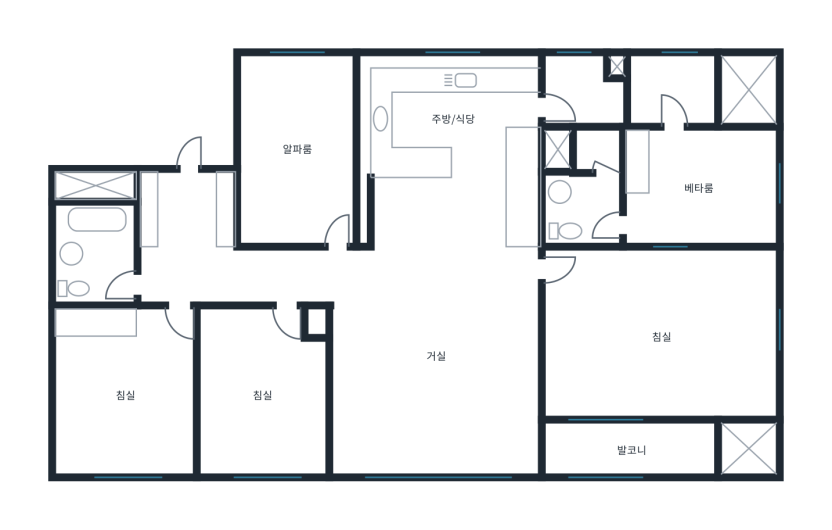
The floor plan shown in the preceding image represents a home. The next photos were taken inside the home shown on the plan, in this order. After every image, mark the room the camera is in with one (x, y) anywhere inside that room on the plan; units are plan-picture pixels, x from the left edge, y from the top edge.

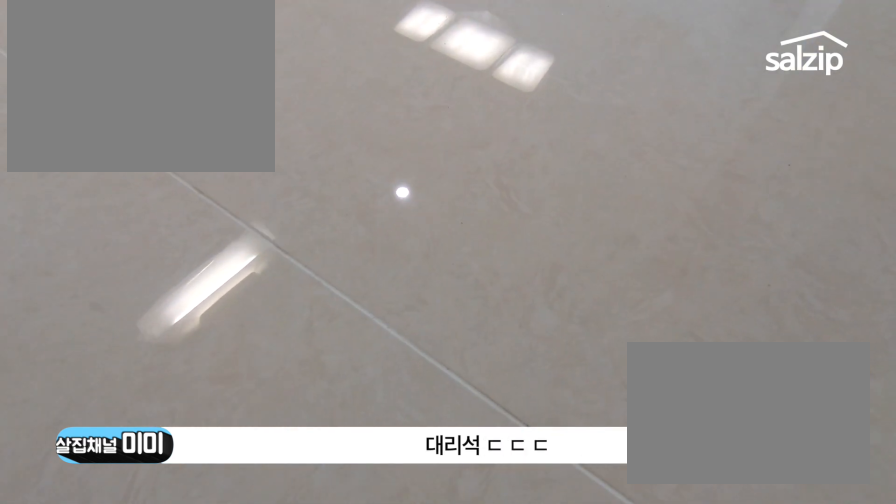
(438, 372)
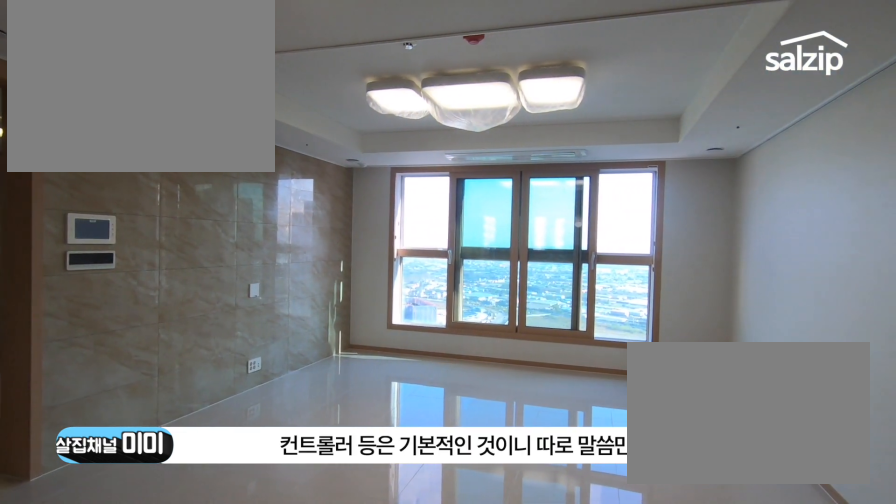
(402, 329)
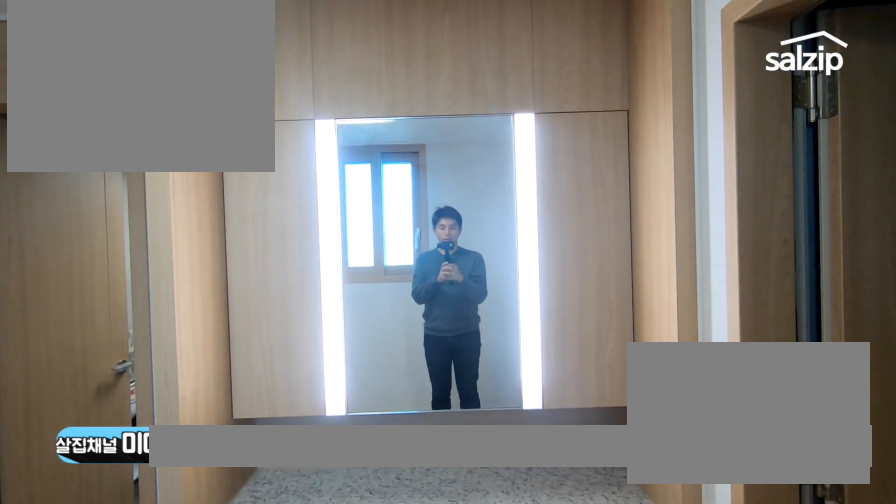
(693, 188)
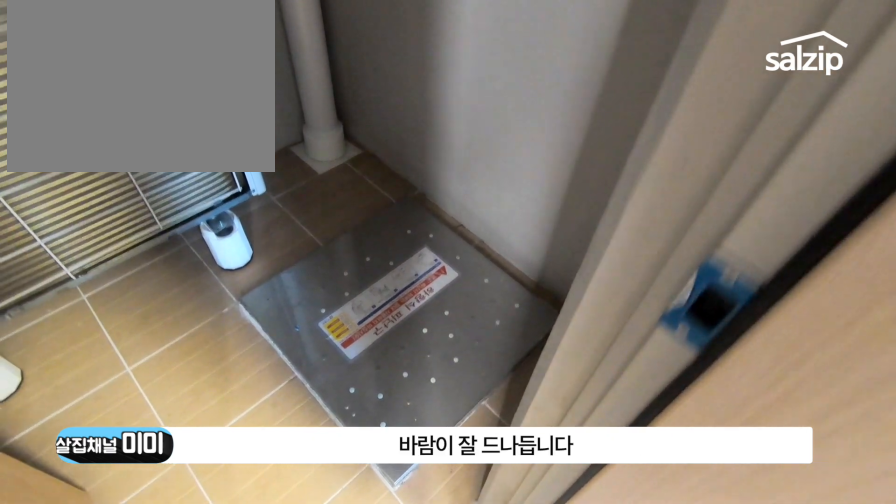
(698, 93)
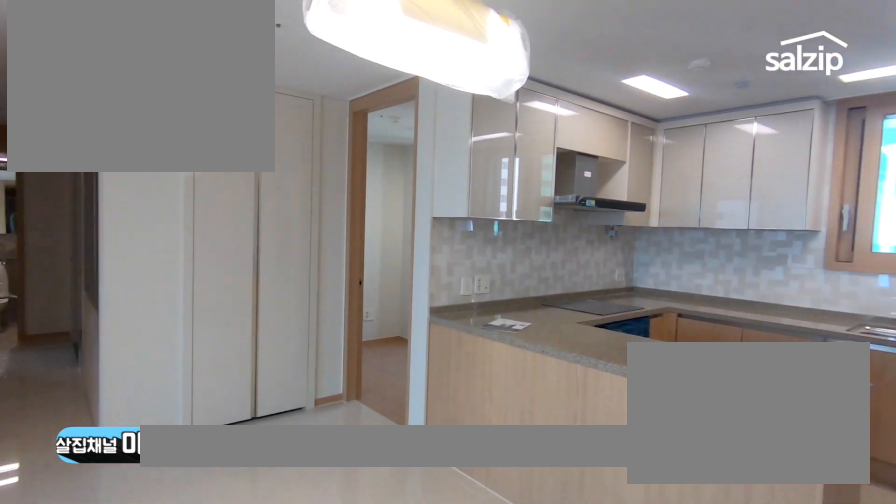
(448, 124)
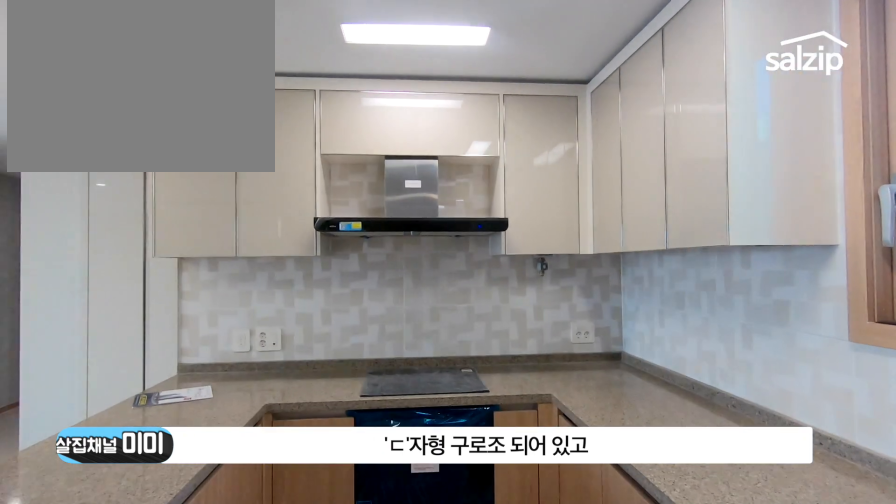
(447, 124)
